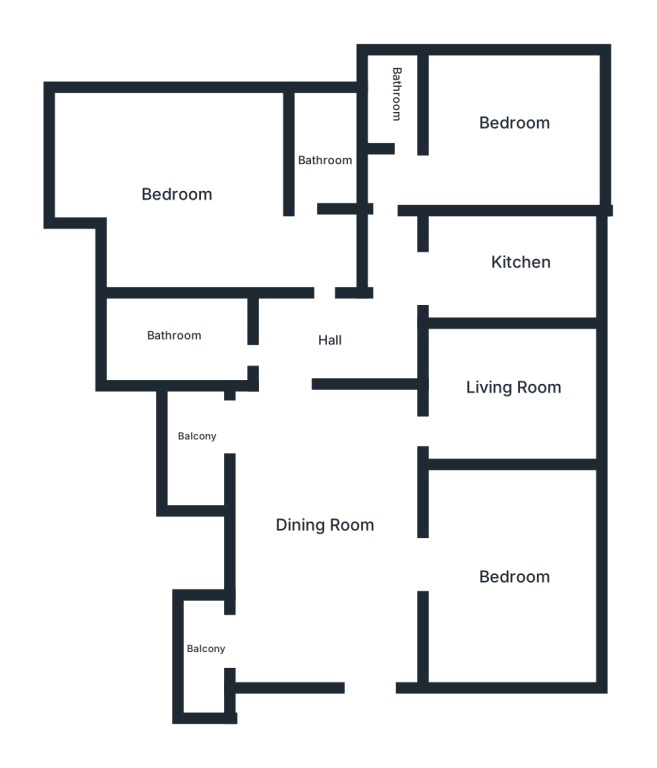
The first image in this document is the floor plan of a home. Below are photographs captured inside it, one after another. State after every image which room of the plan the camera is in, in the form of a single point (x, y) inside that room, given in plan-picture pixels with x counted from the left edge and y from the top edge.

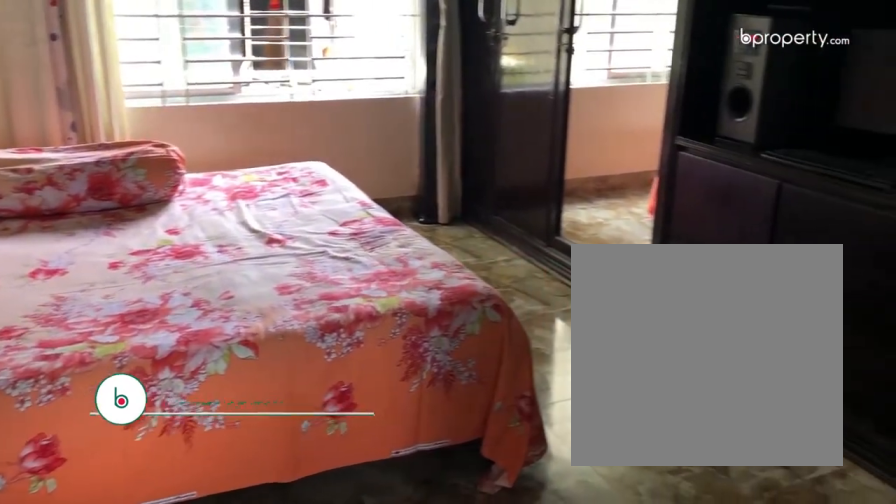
(529, 579)
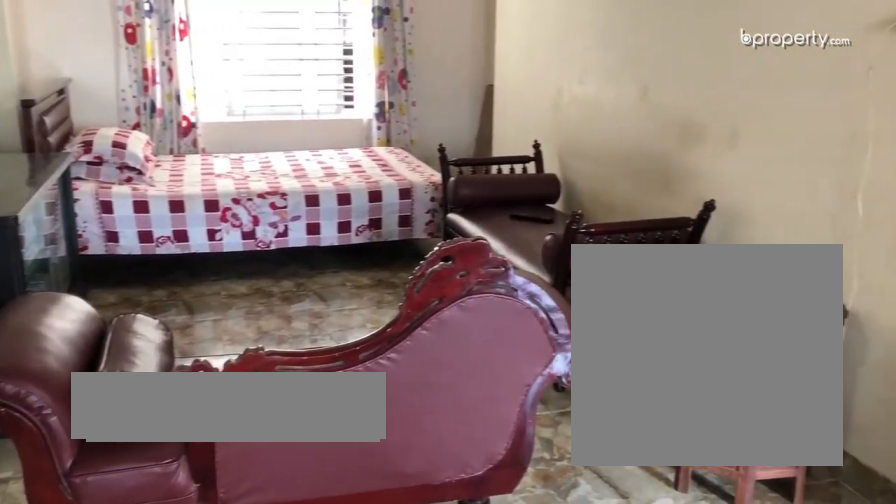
(508, 389)
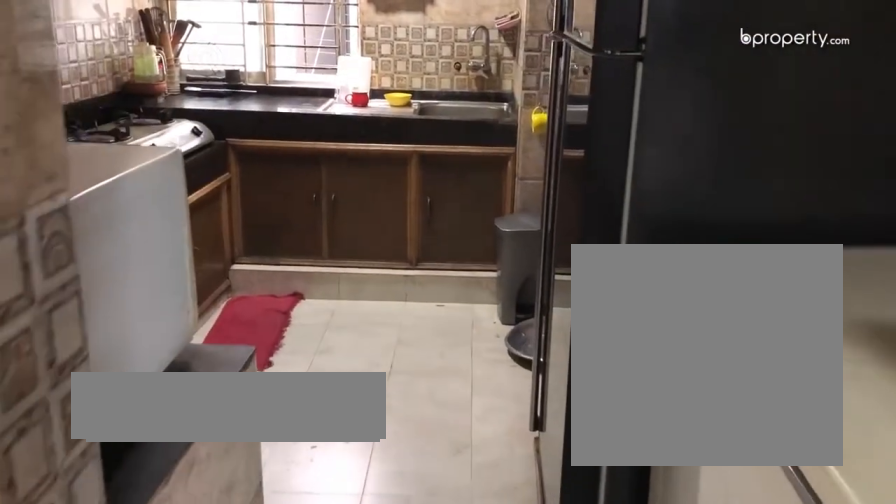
(524, 262)
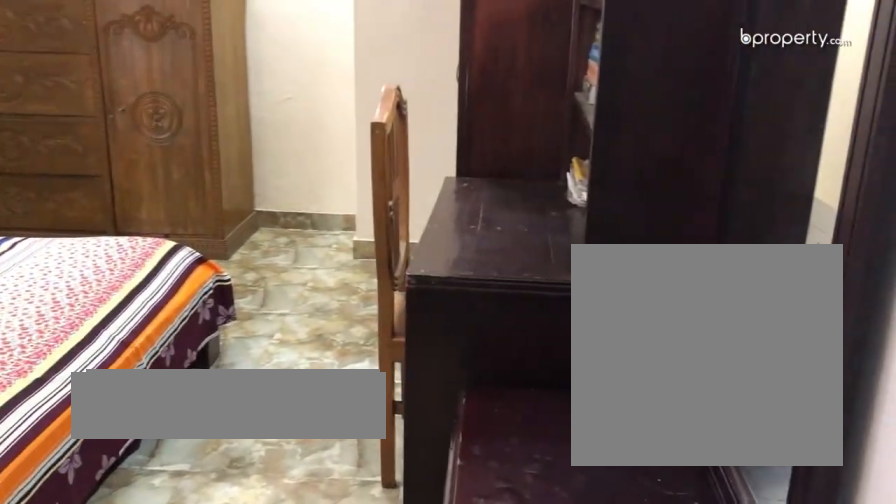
(523, 119)
